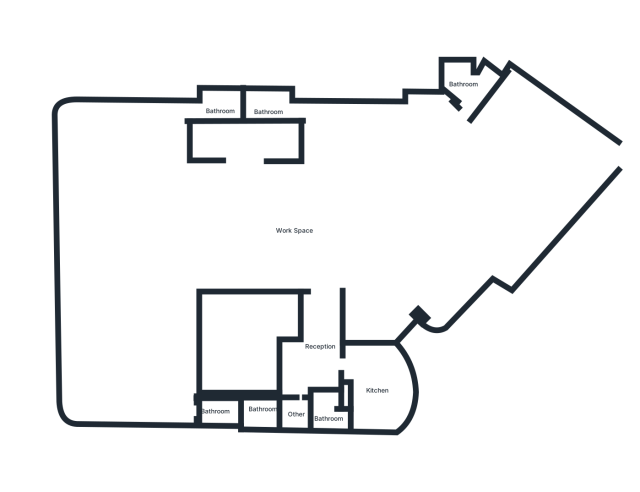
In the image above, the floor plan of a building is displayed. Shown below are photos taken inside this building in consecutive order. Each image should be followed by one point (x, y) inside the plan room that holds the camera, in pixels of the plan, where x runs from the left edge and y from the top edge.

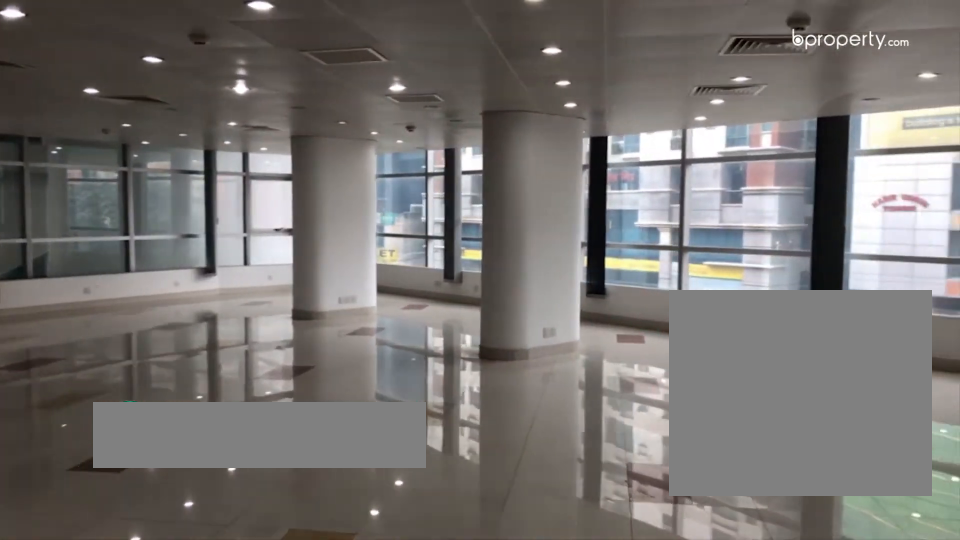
(294, 231)
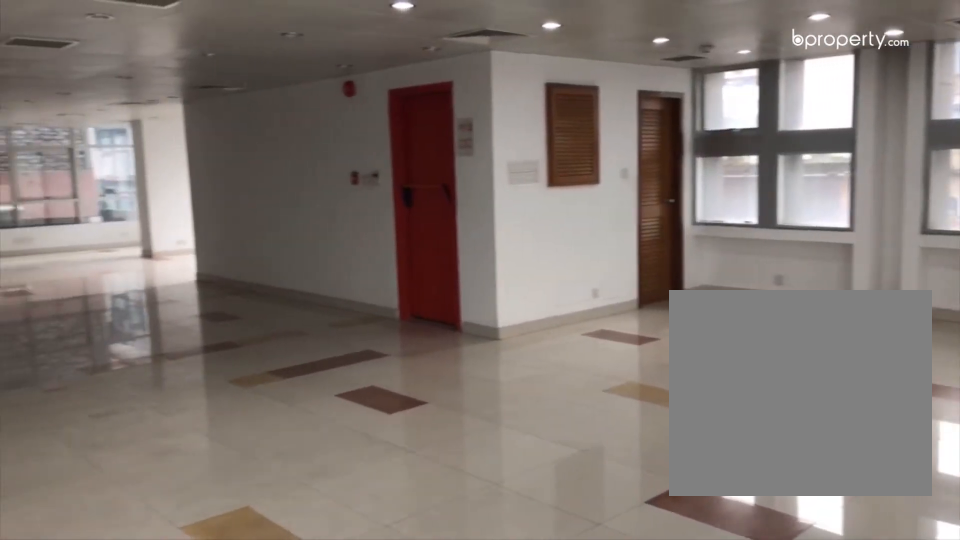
(294, 231)
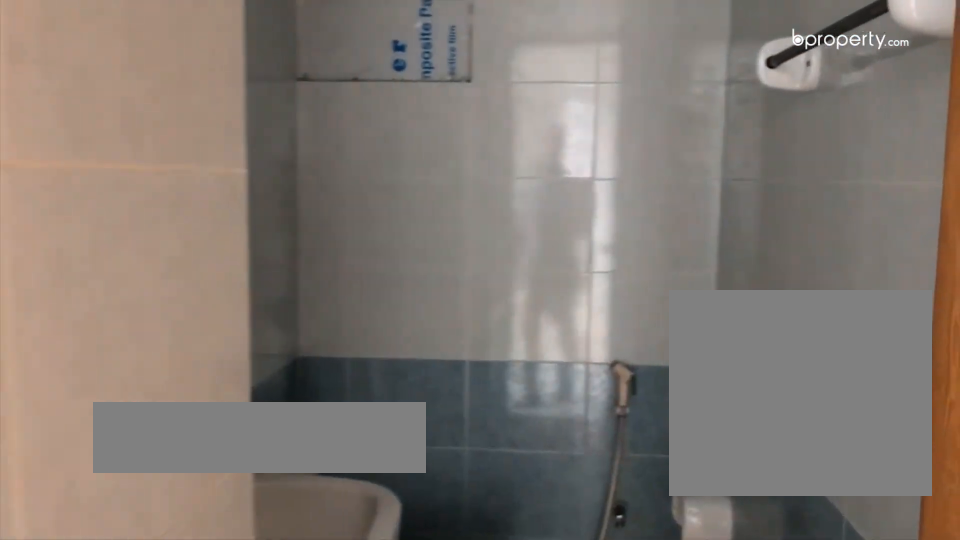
(199, 110)
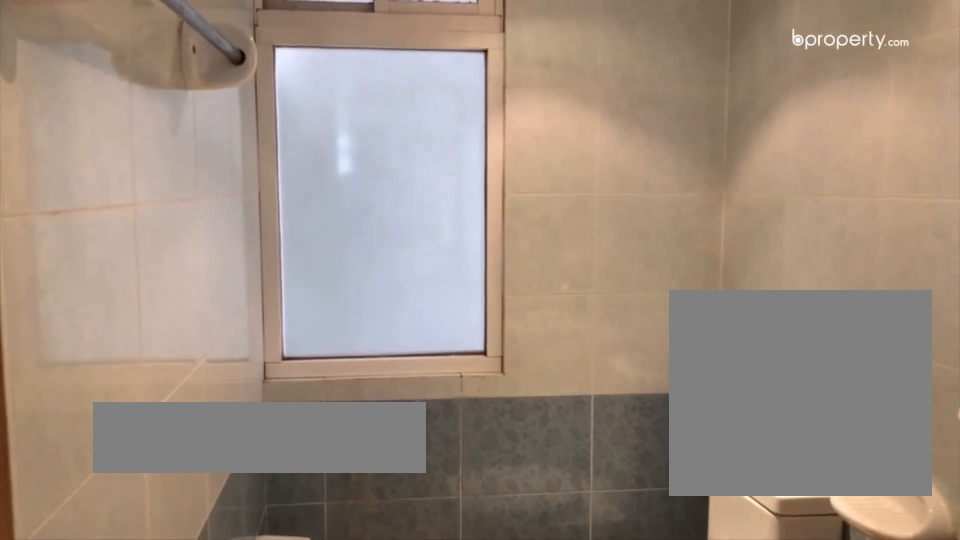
(214, 412)
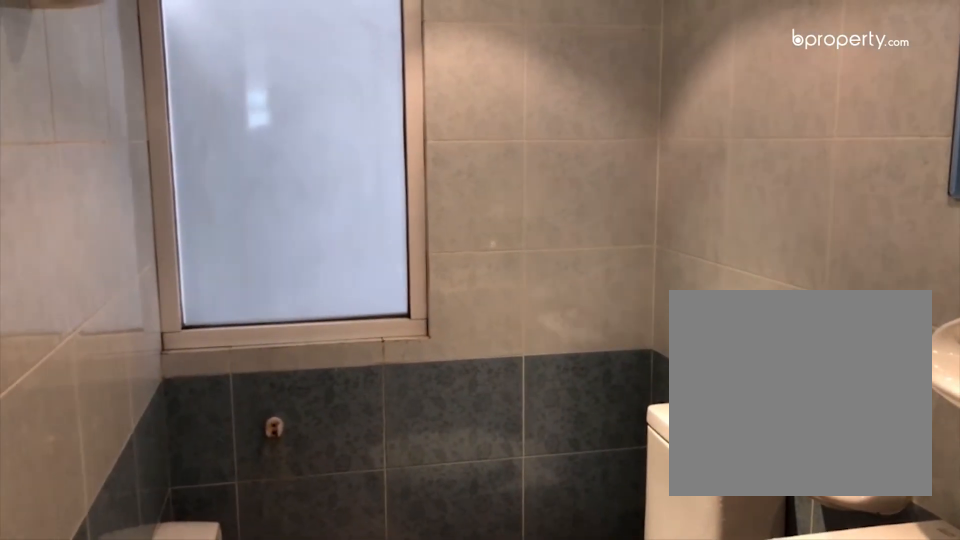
(214, 412)
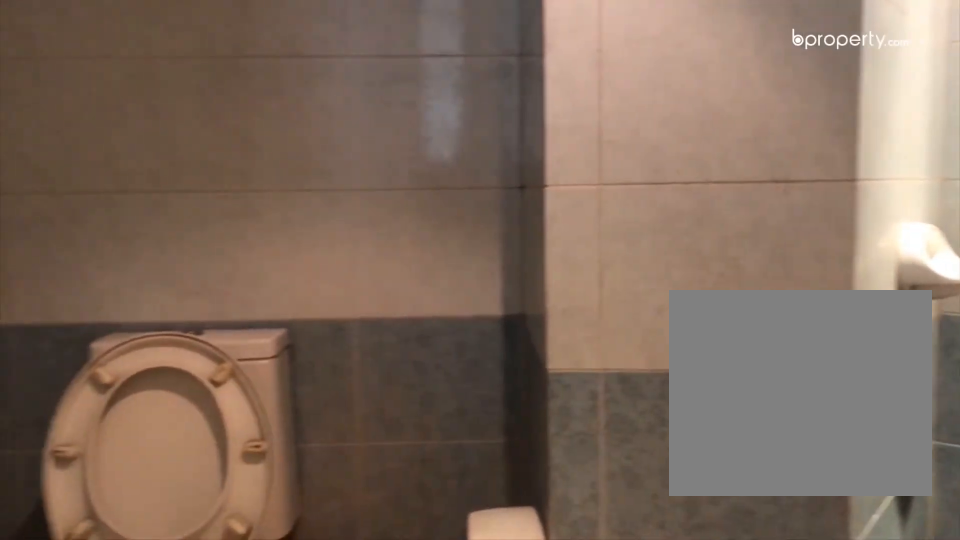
(460, 76)
